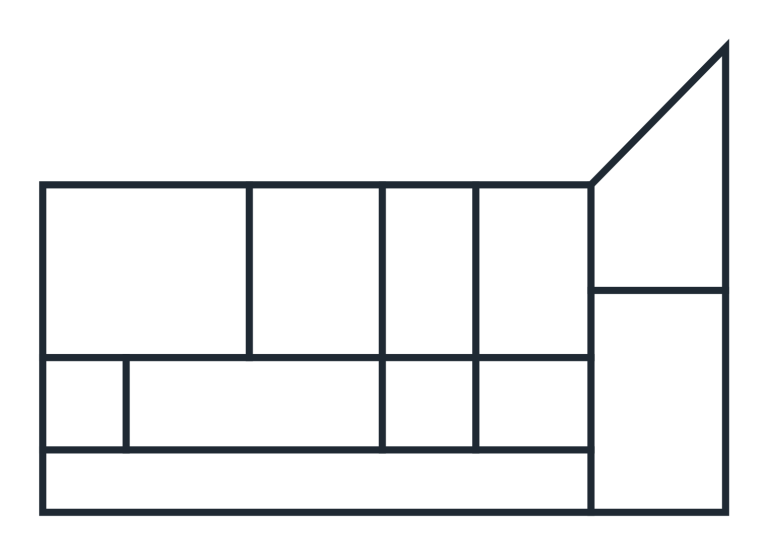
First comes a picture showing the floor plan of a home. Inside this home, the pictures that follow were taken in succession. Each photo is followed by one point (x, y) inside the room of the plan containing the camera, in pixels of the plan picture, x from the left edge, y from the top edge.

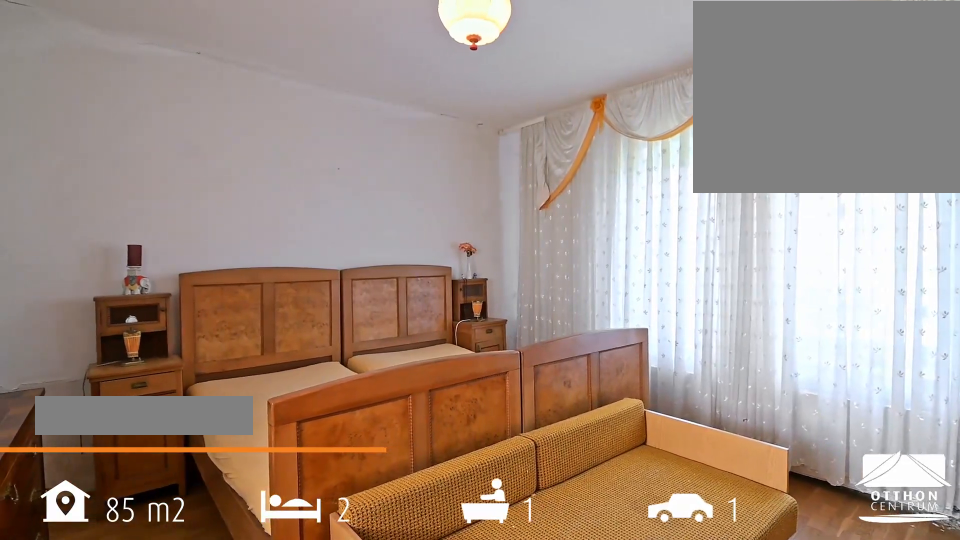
(150, 274)
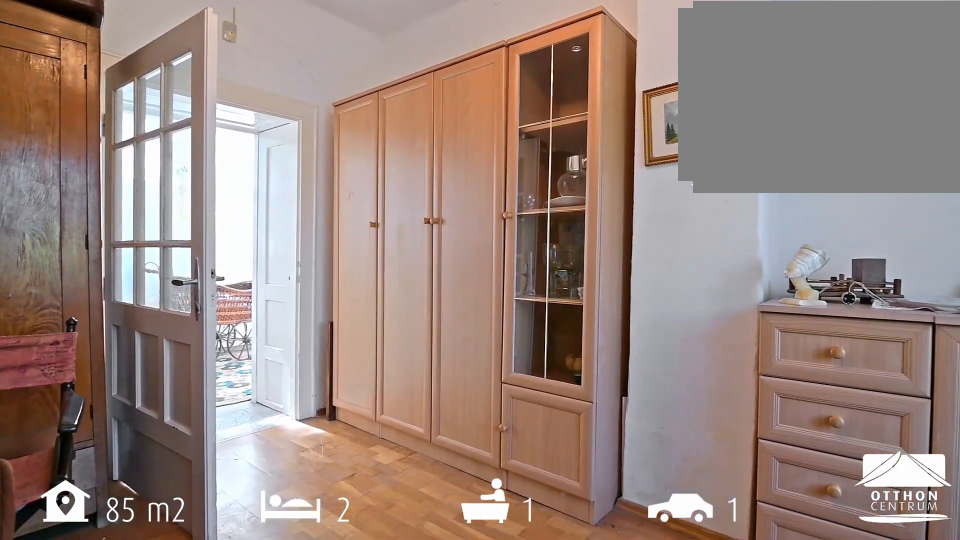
(320, 274)
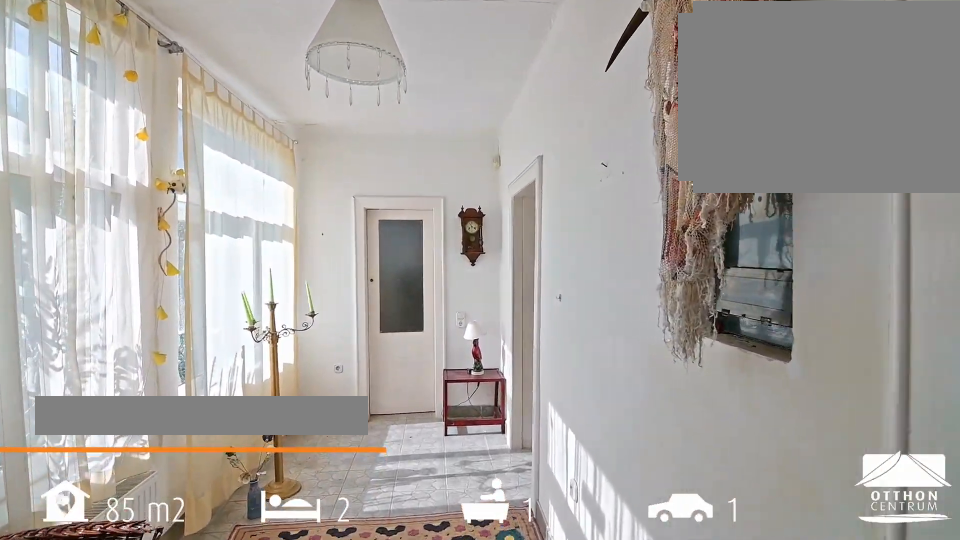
(260, 410)
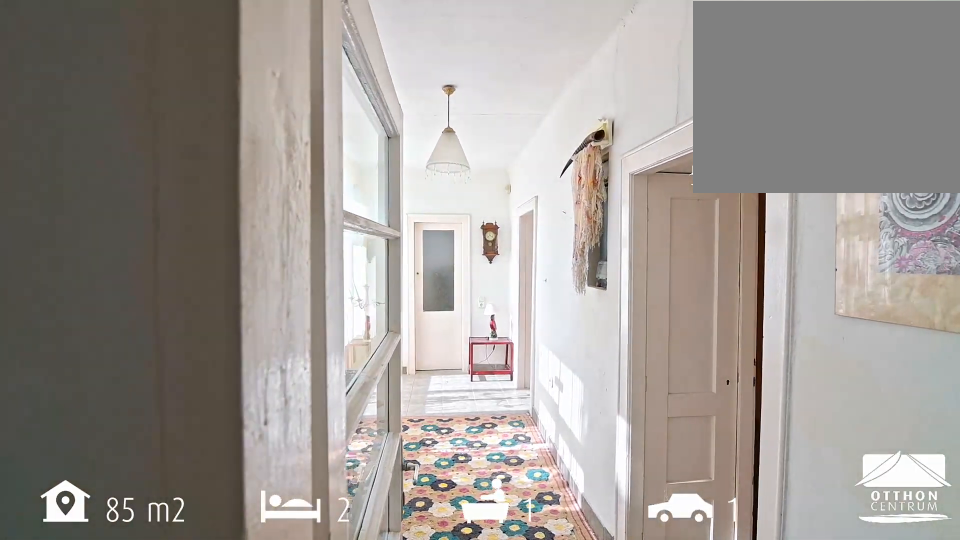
(260, 410)
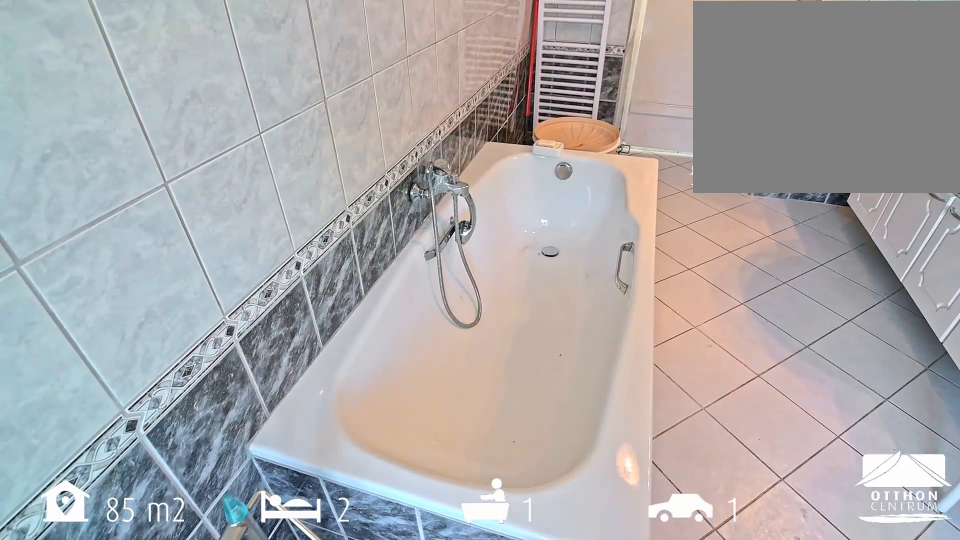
(430, 291)
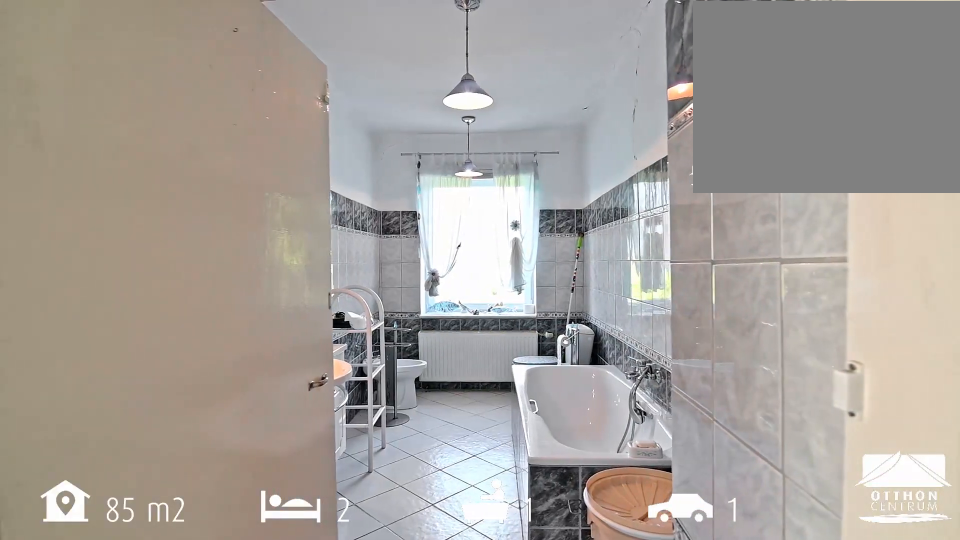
(430, 291)
